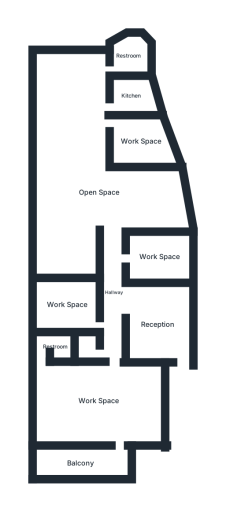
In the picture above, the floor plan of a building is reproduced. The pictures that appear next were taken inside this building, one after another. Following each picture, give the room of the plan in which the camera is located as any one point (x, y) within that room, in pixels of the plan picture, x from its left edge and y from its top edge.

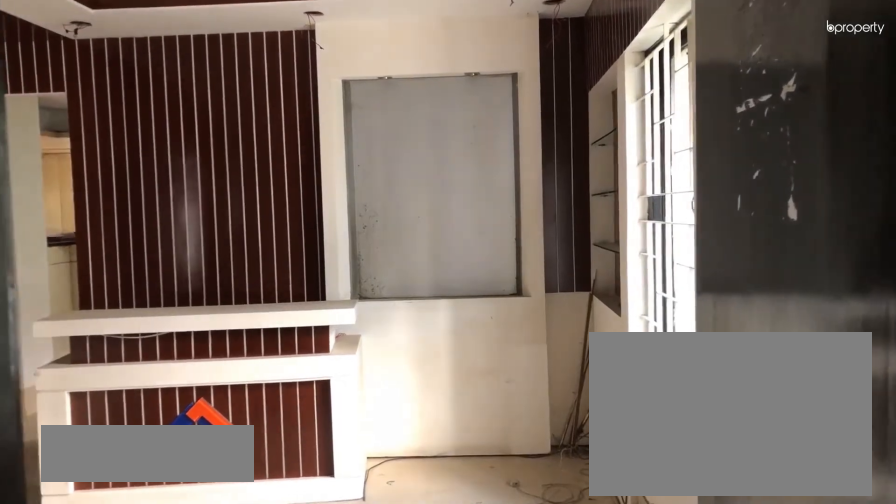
(158, 324)
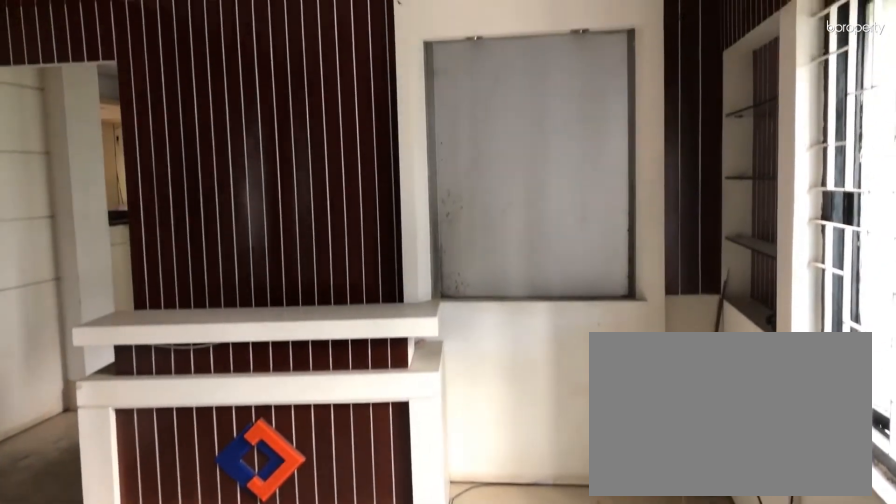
(157, 323)
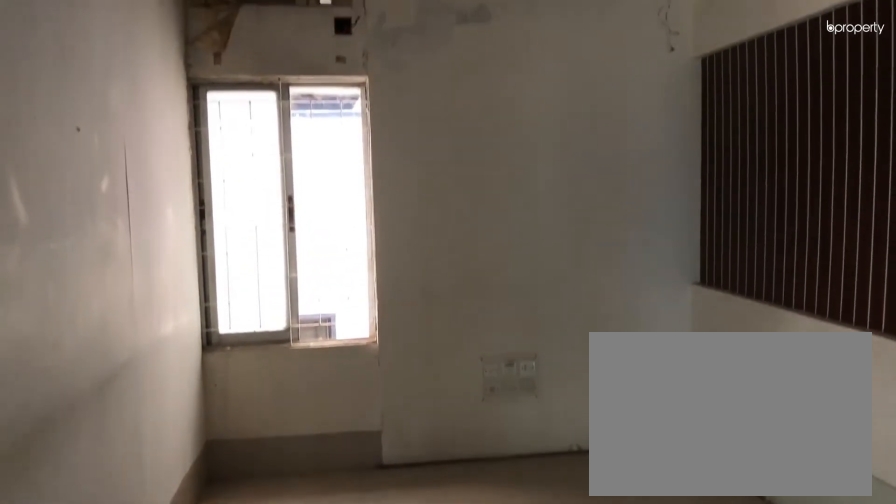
(68, 306)
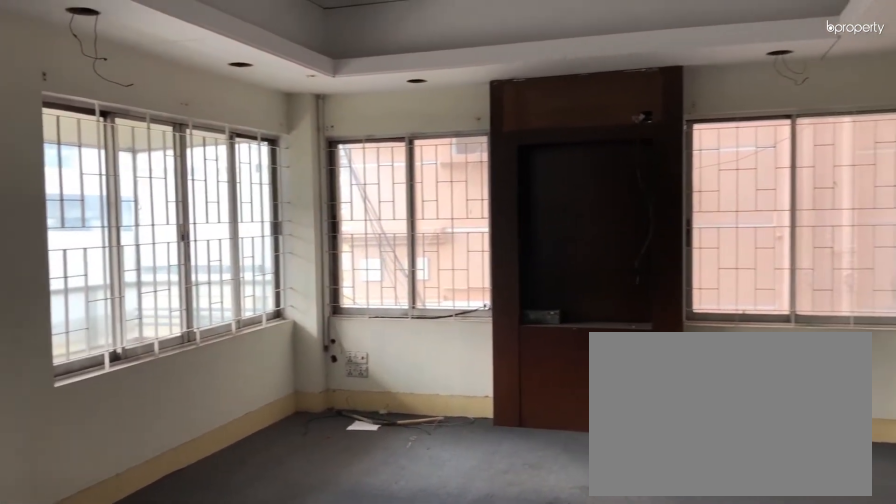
(98, 401)
